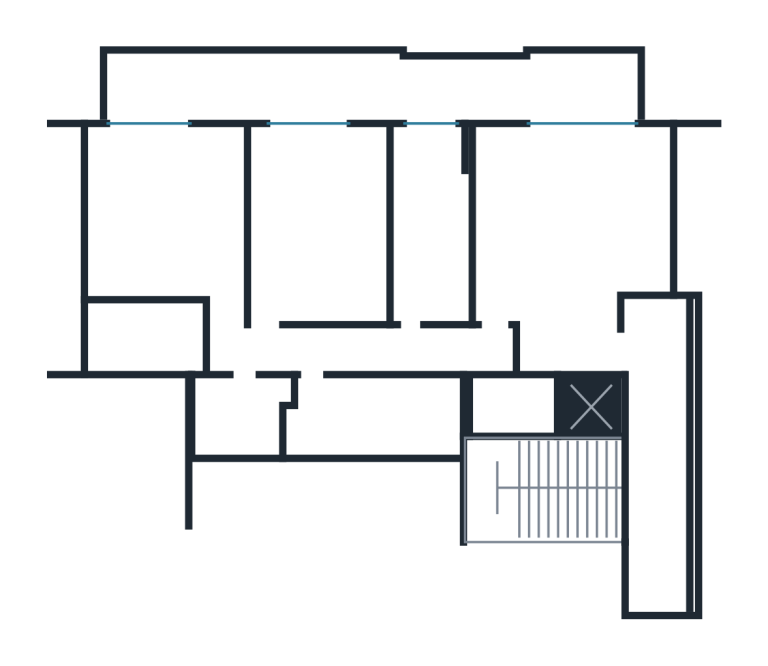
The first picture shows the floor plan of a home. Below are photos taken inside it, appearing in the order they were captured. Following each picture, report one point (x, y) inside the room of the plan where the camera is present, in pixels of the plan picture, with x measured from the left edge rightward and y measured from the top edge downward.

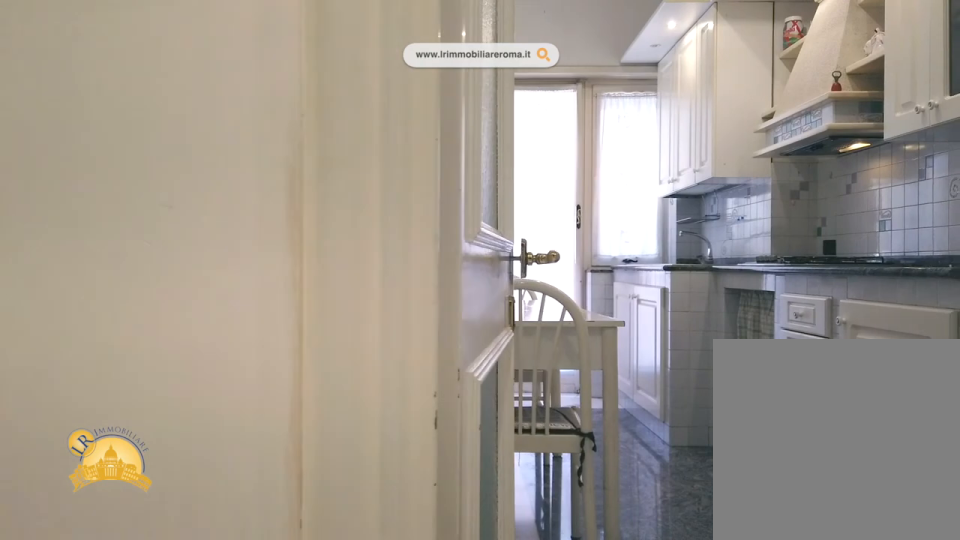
(431, 230)
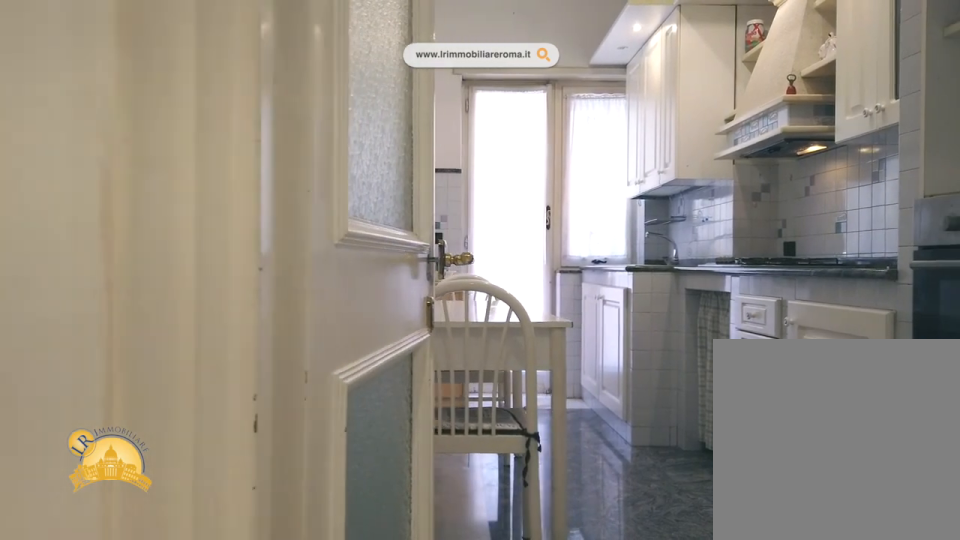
(431, 230)
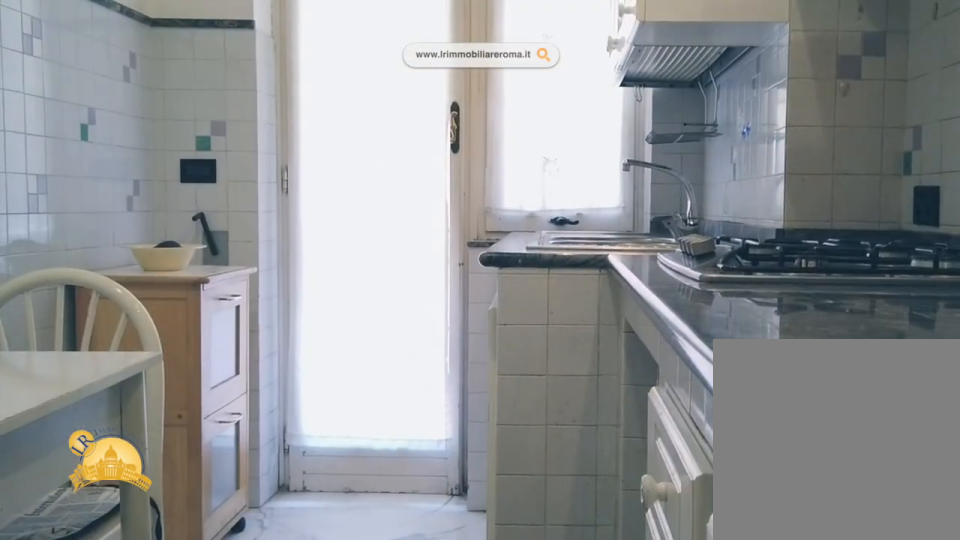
(431, 230)
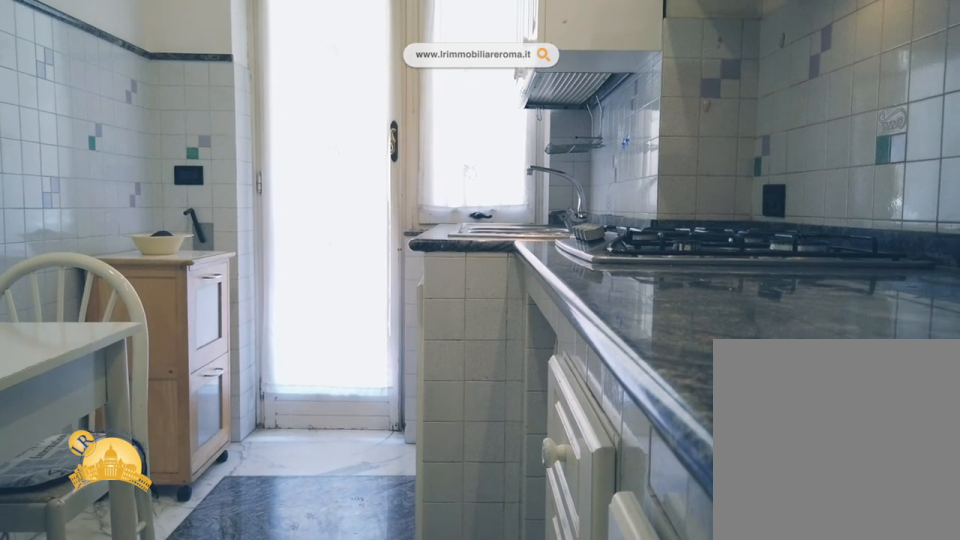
(431, 230)
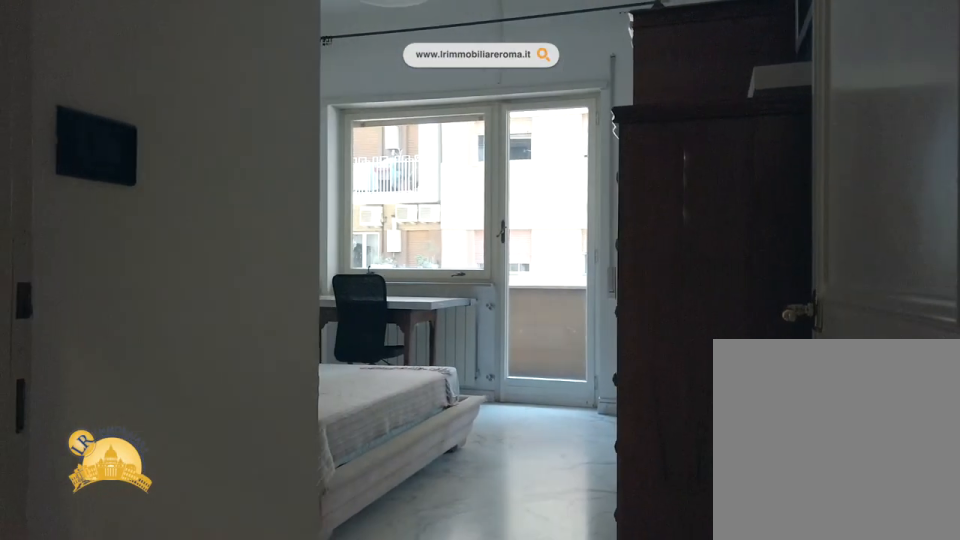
(165, 224)
